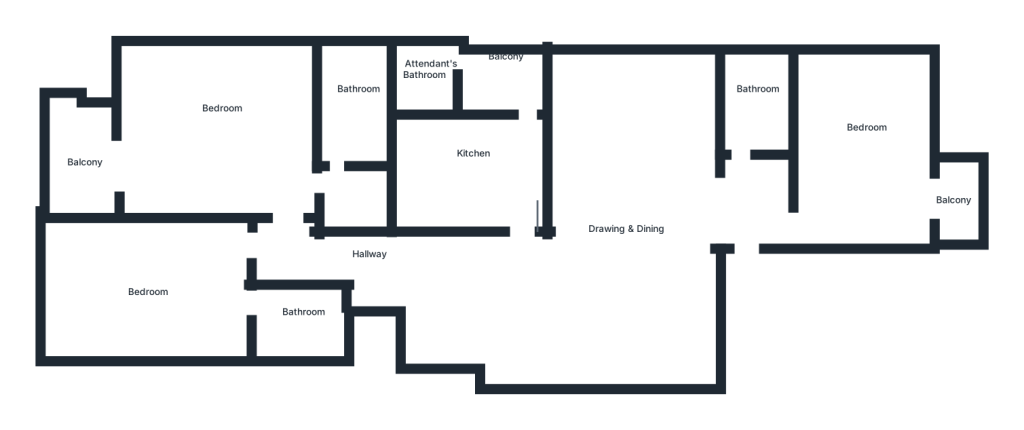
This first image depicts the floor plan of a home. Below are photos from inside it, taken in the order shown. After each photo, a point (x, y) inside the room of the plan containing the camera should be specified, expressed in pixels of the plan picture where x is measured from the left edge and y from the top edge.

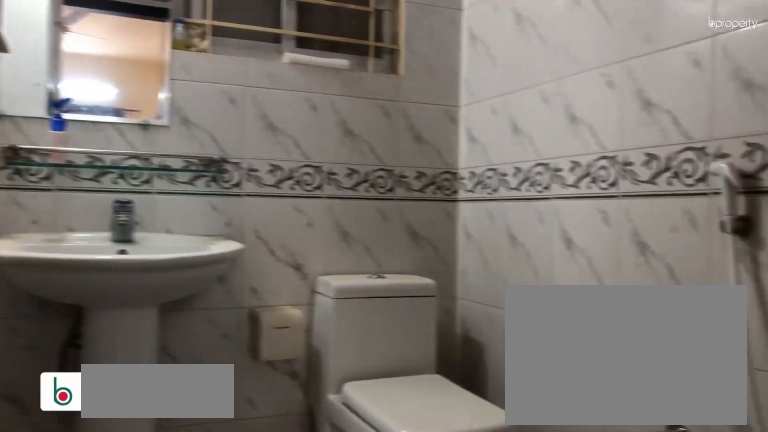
(289, 318)
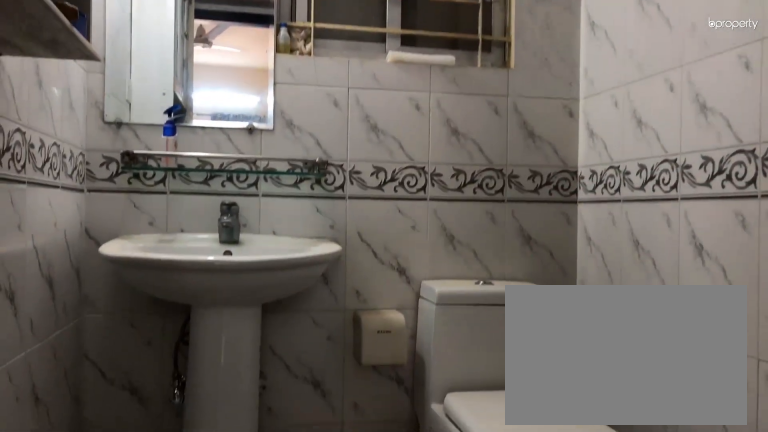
(289, 318)
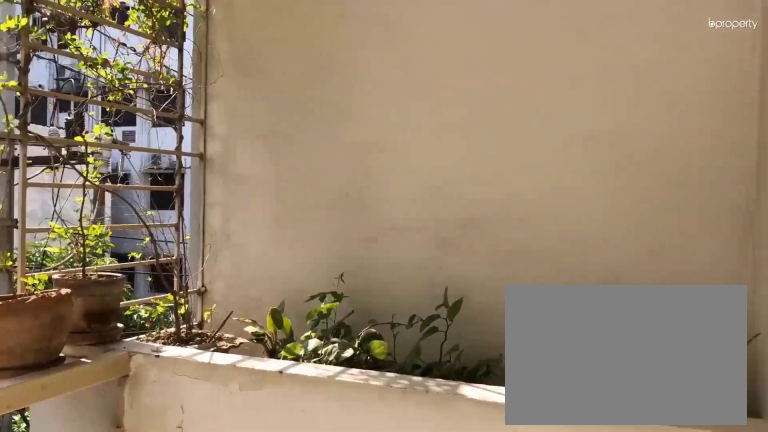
(81, 163)
